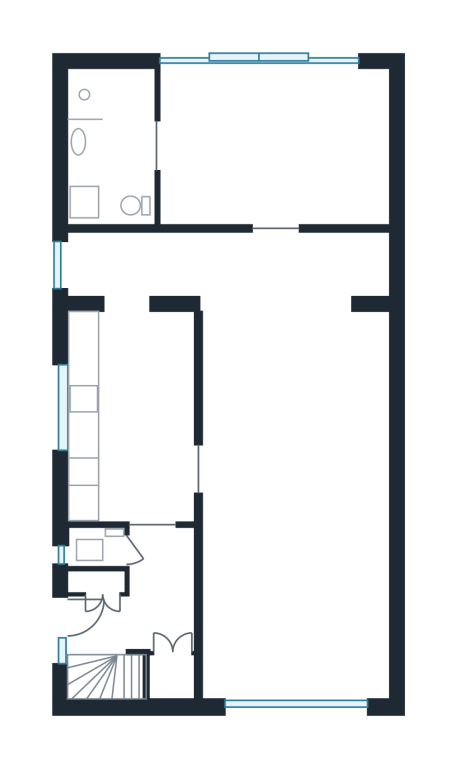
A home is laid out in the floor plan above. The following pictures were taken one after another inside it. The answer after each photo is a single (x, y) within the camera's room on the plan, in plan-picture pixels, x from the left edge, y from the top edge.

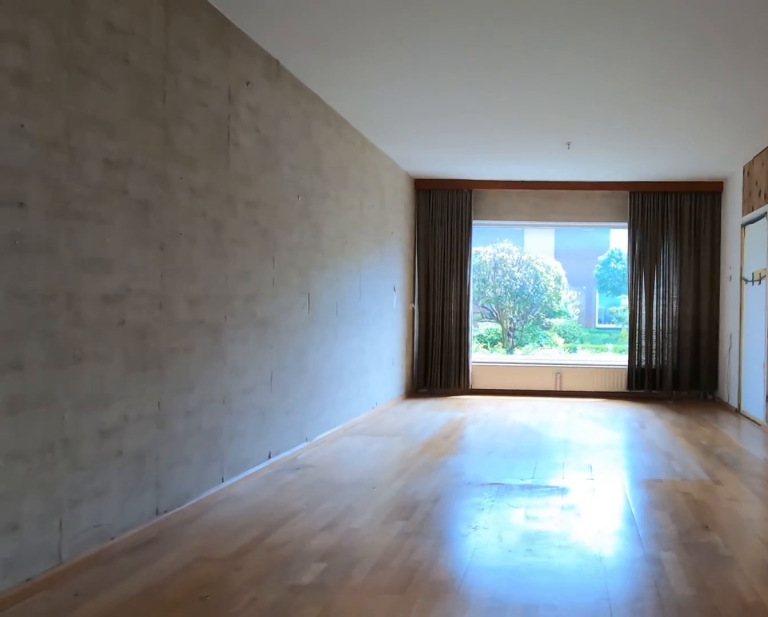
(293, 502)
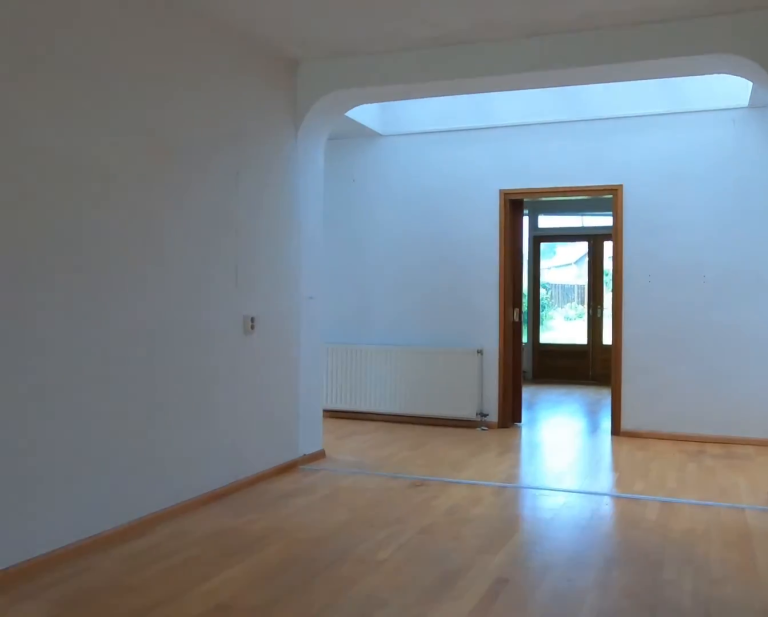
(293, 502)
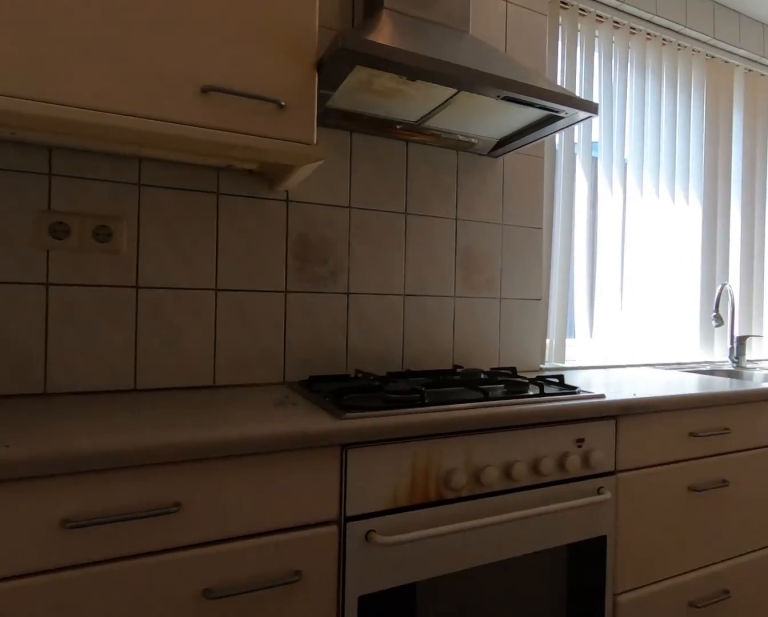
(146, 415)
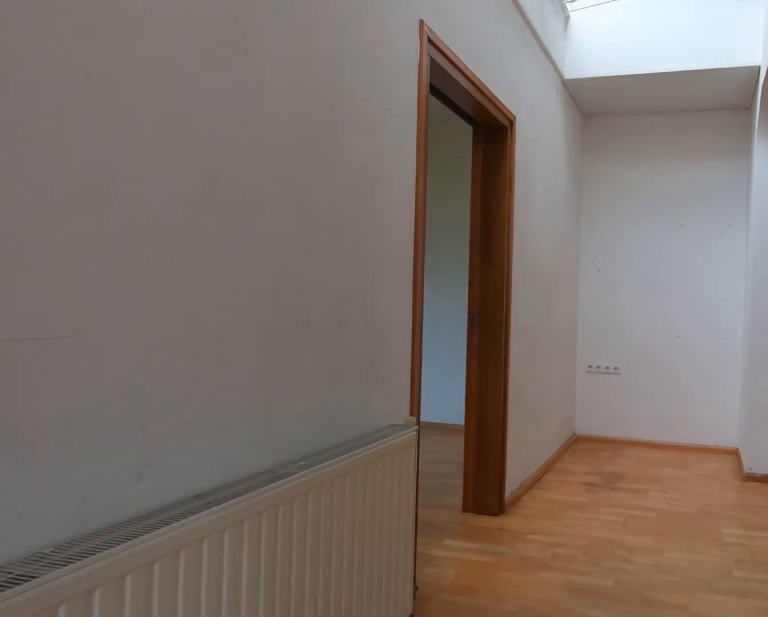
(229, 266)
